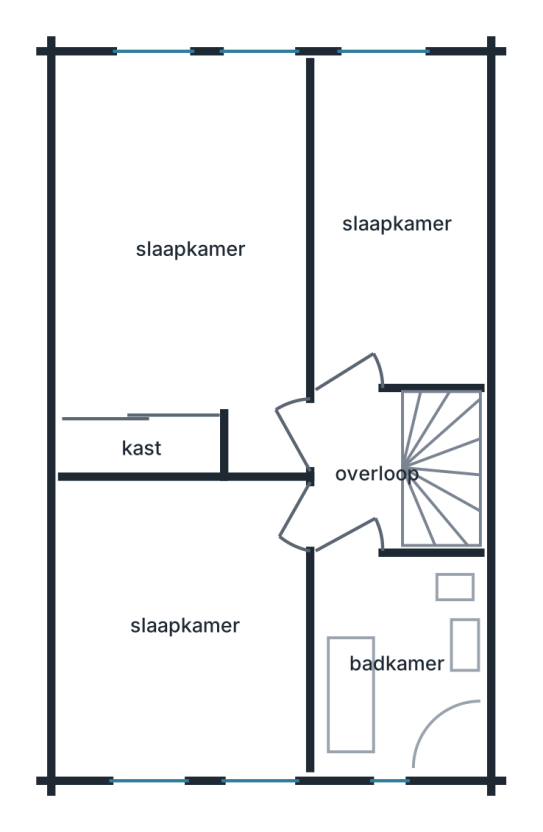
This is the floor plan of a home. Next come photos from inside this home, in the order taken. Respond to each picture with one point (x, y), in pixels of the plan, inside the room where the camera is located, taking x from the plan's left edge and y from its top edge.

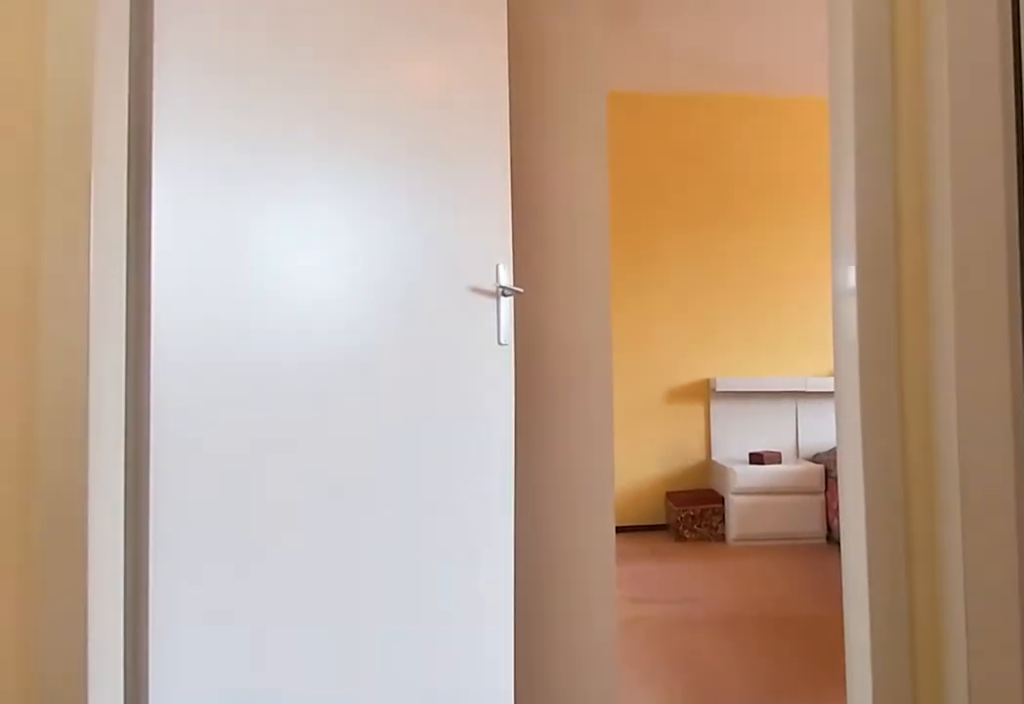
(361, 470)
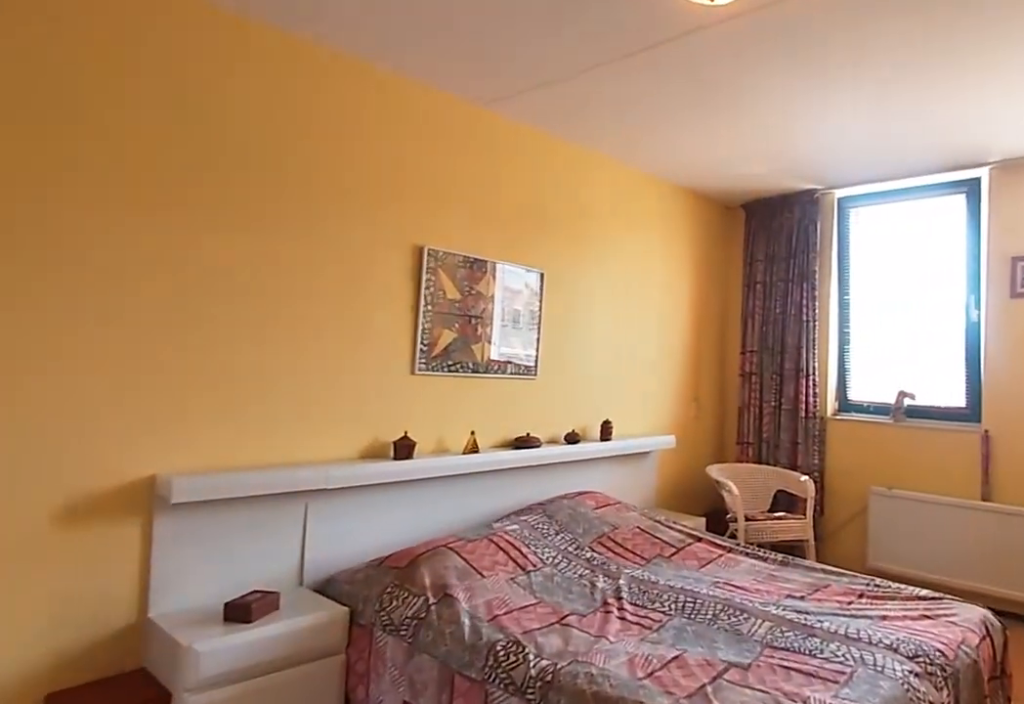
(150, 303)
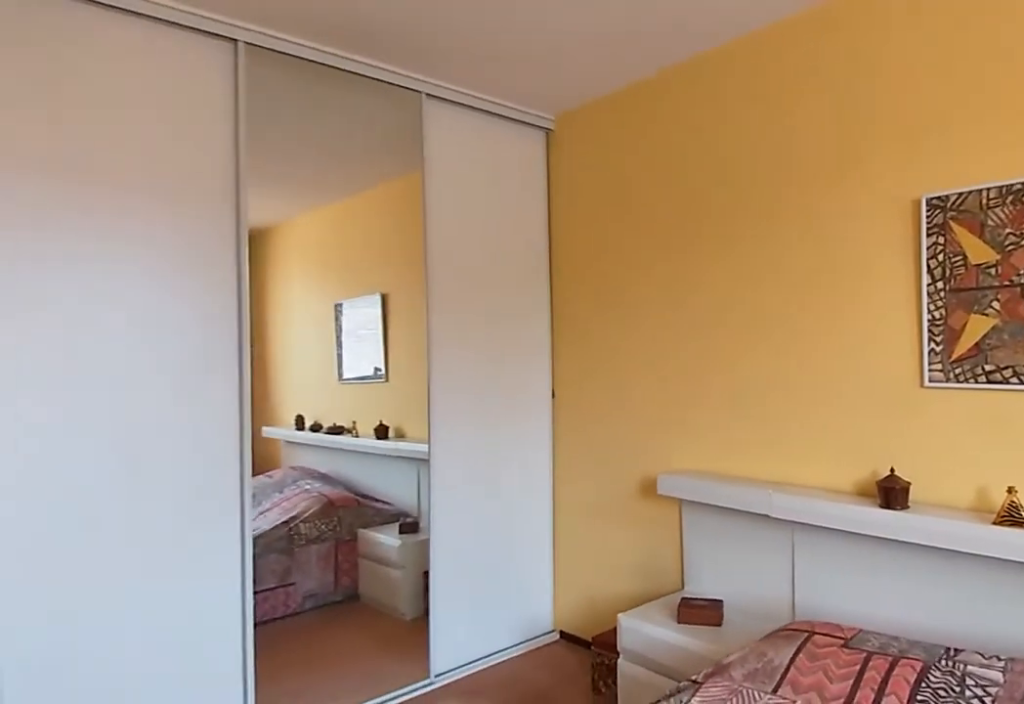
(150, 303)
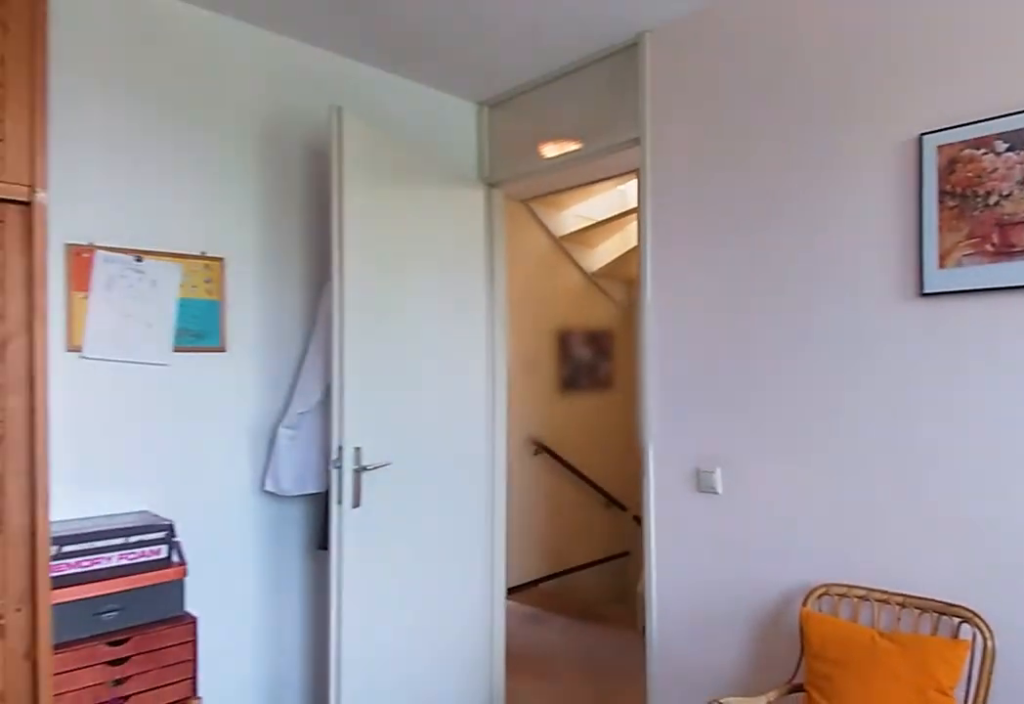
(185, 626)
